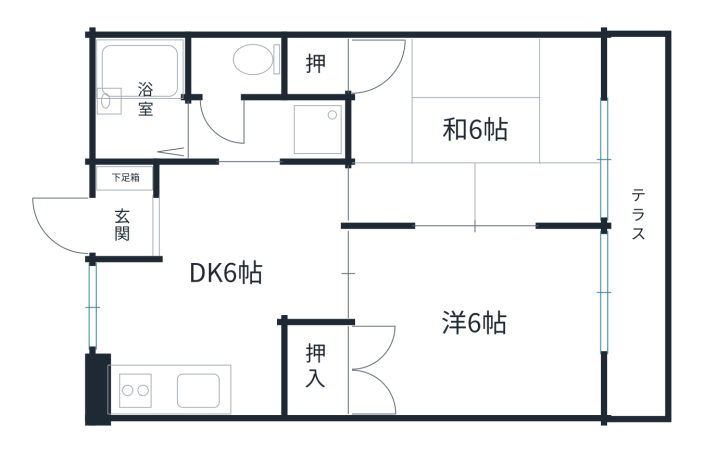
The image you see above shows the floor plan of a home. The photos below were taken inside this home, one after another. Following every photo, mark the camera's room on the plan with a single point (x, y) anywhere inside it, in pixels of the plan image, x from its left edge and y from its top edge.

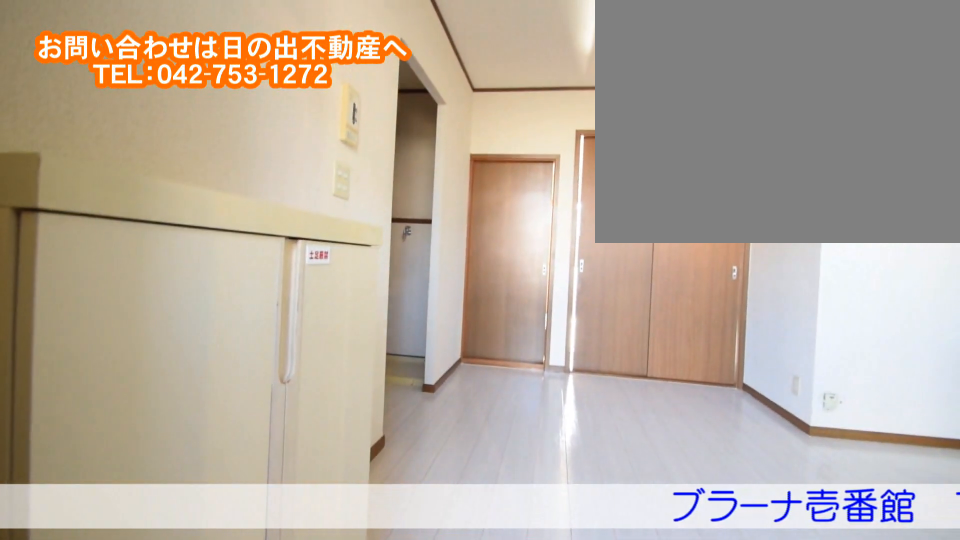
(153, 224)
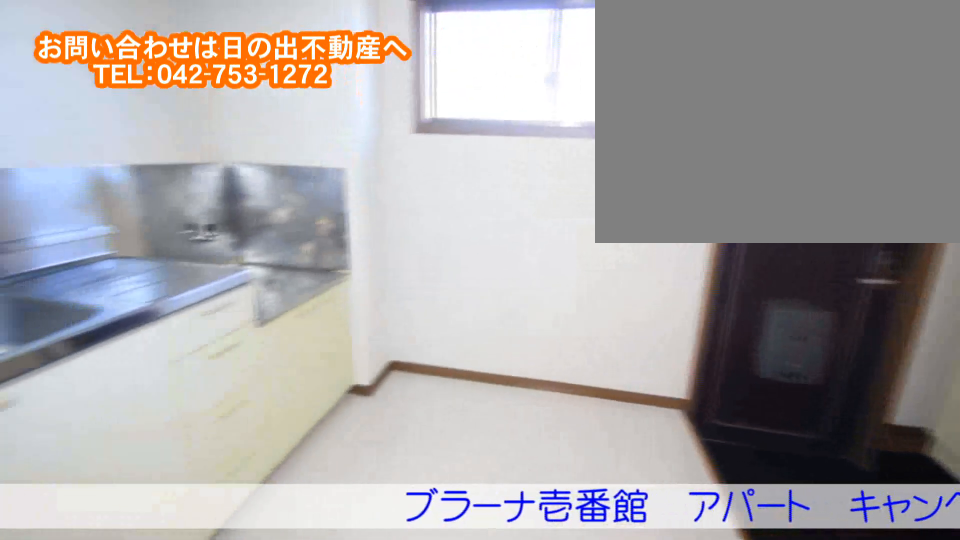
(231, 302)
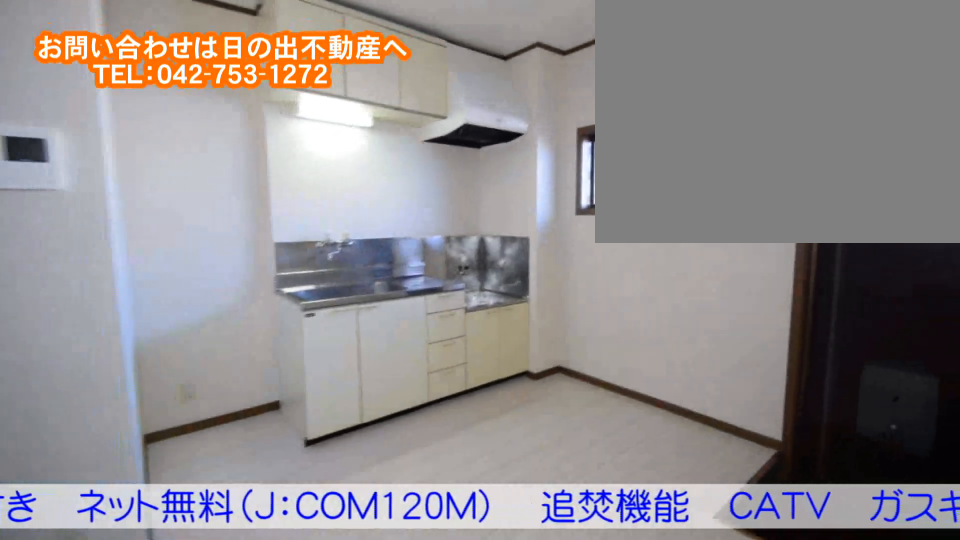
(230, 302)
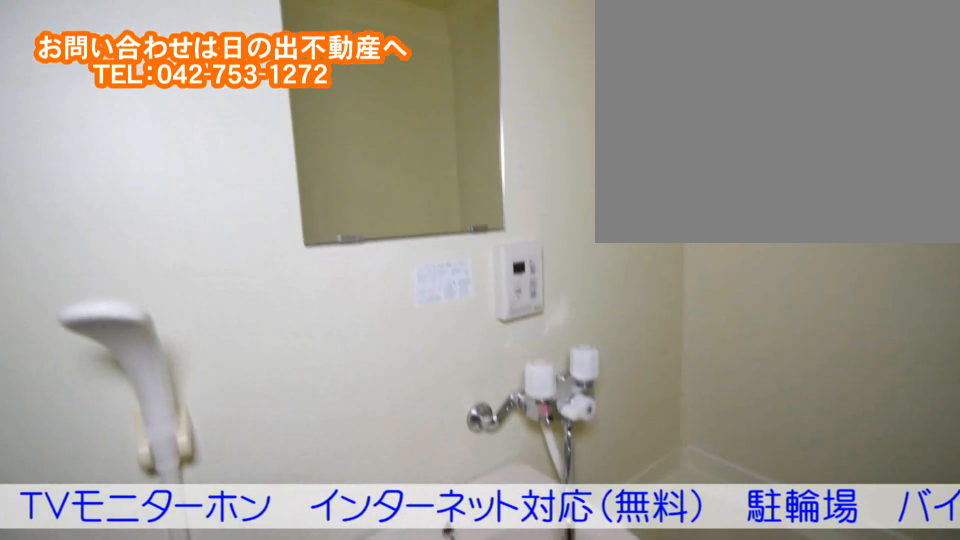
(142, 116)
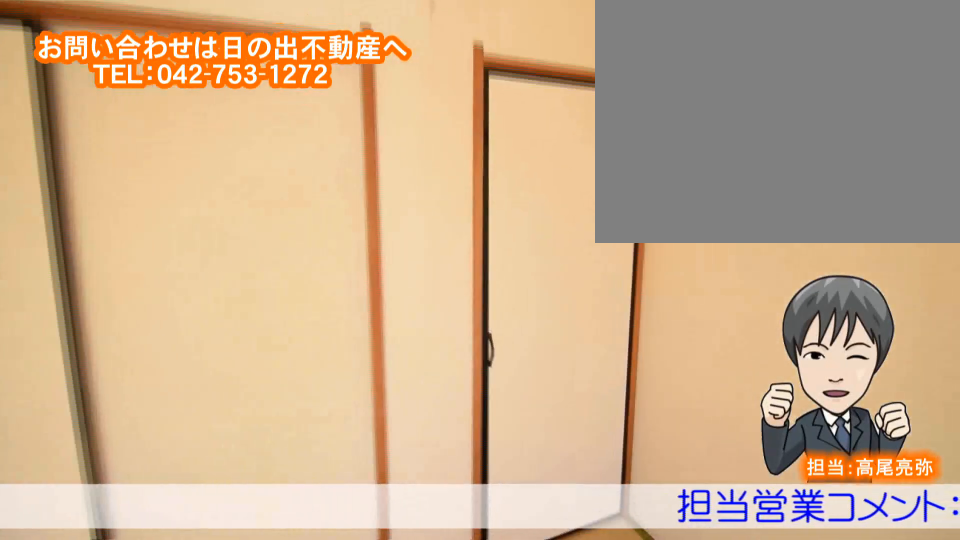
(536, 129)
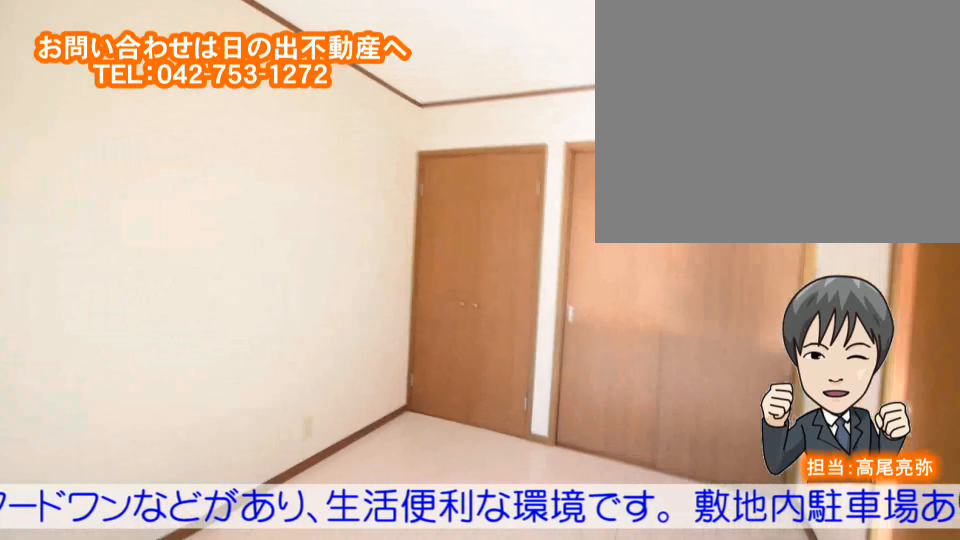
(541, 313)
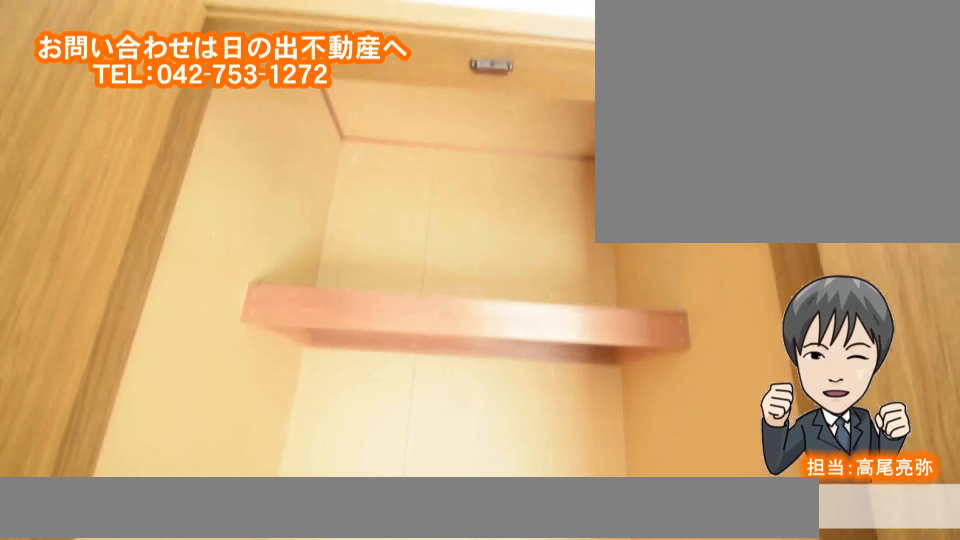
(541, 315)
